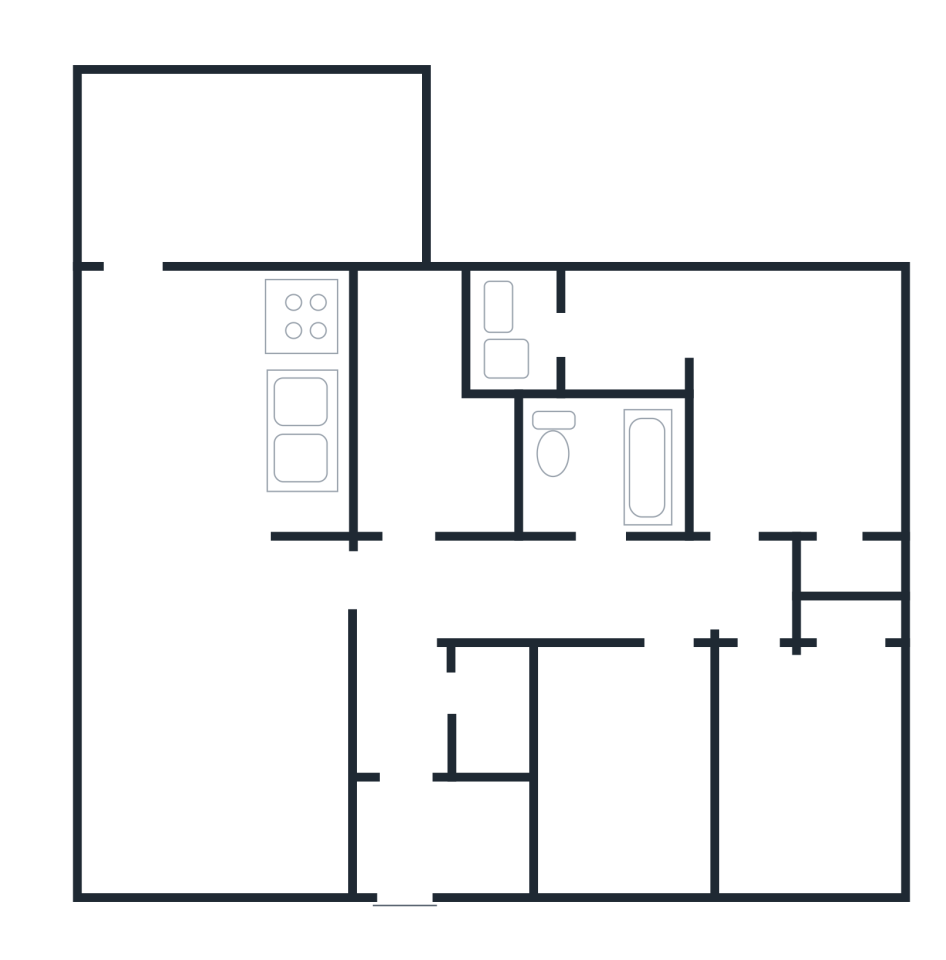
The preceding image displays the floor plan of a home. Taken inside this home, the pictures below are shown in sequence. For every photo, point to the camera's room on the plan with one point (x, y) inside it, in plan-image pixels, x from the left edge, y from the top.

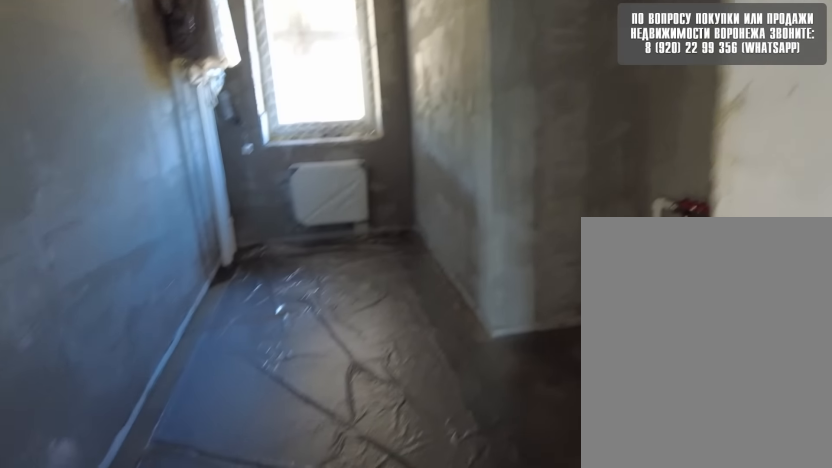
(434, 523)
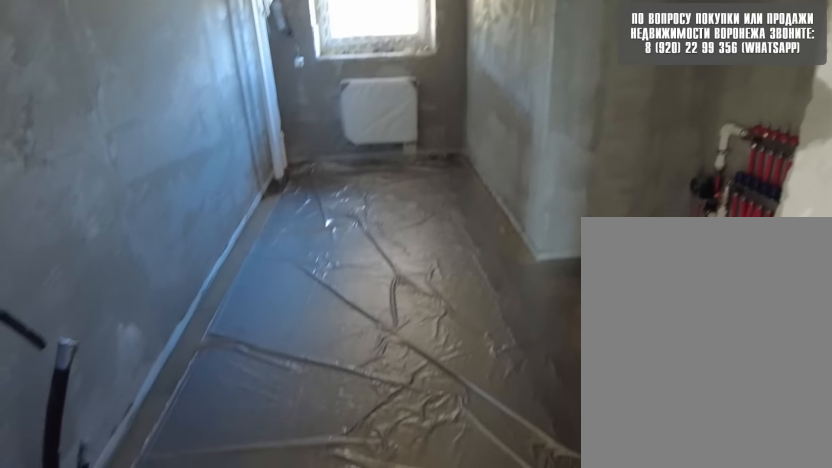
(438, 500)
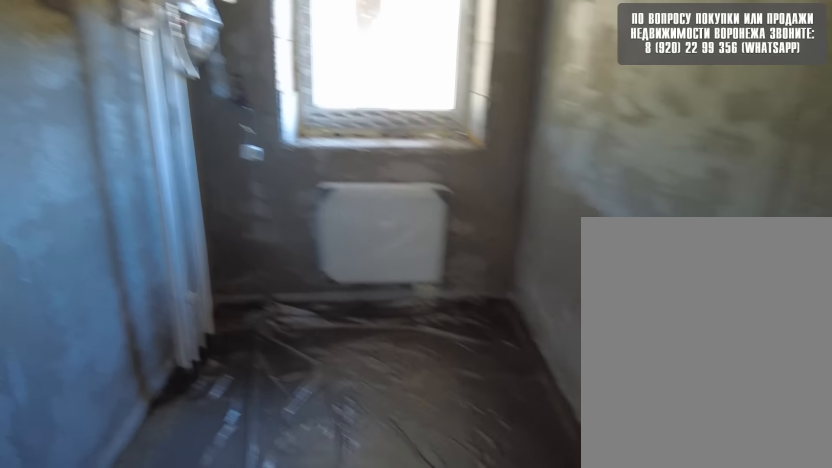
(442, 480)
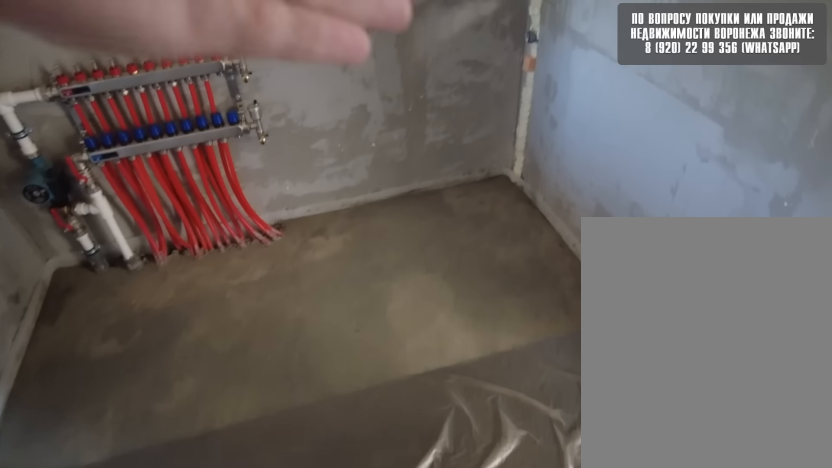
(442, 477)
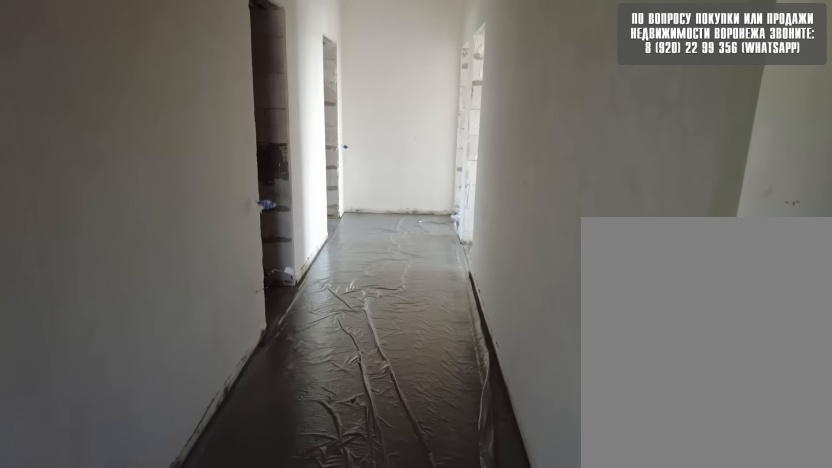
(422, 621)
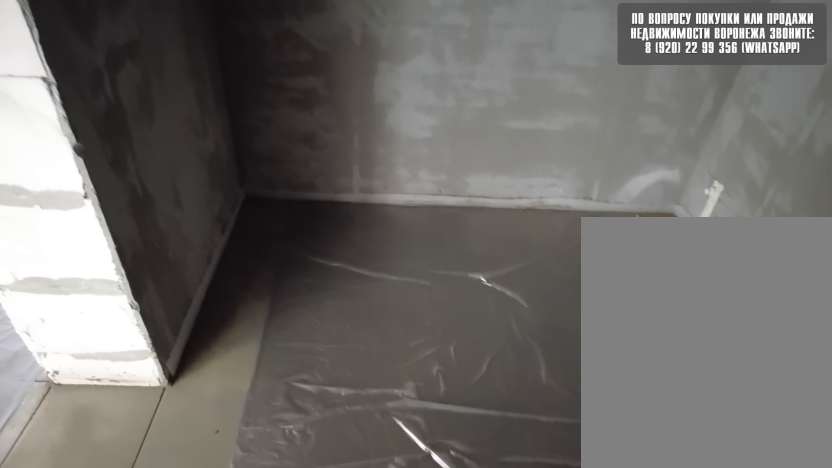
(629, 621)
